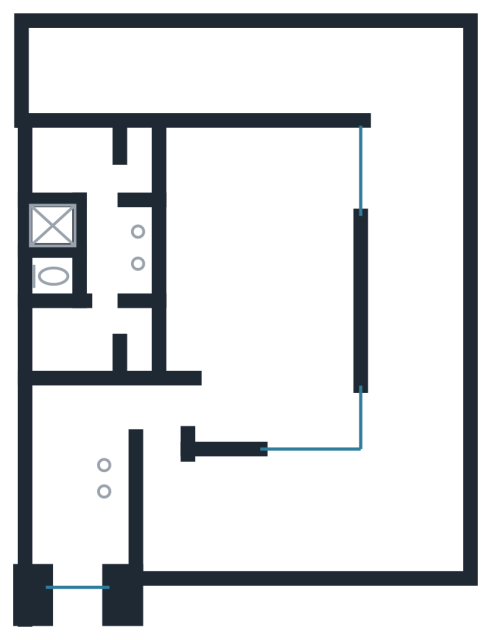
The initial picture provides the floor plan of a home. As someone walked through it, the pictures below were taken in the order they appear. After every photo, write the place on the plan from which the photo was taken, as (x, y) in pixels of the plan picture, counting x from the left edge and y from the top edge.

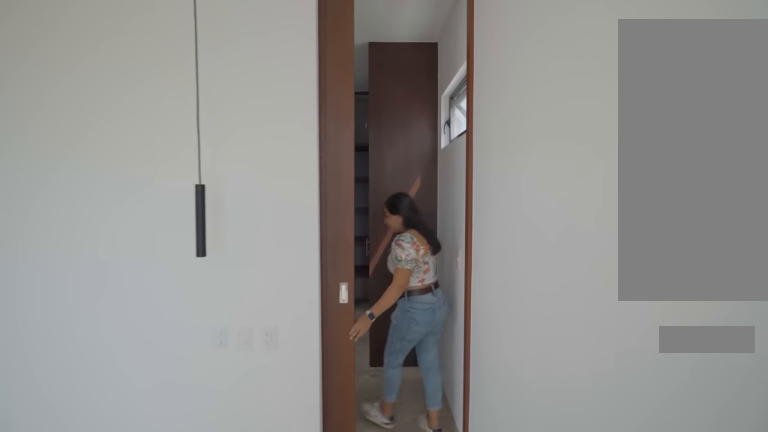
(231, 158)
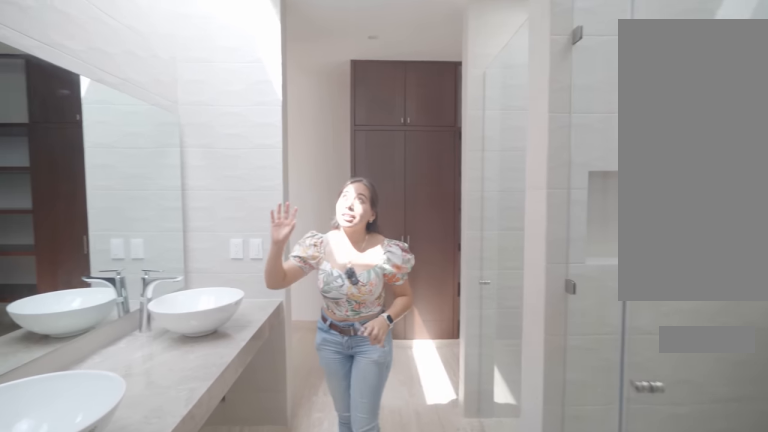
(110, 235)
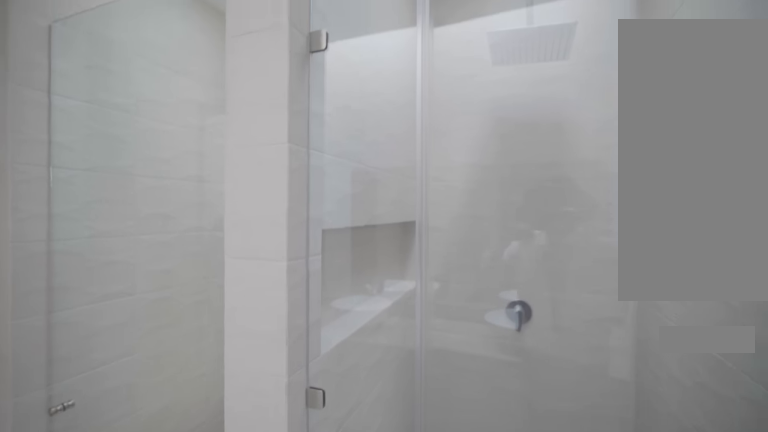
(103, 228)
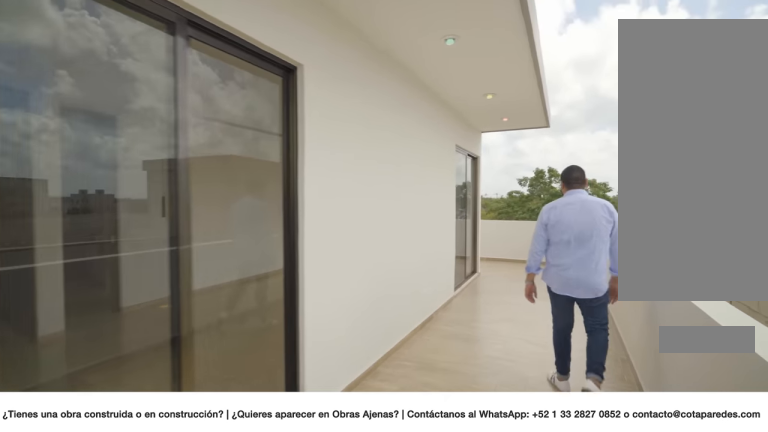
(394, 494)
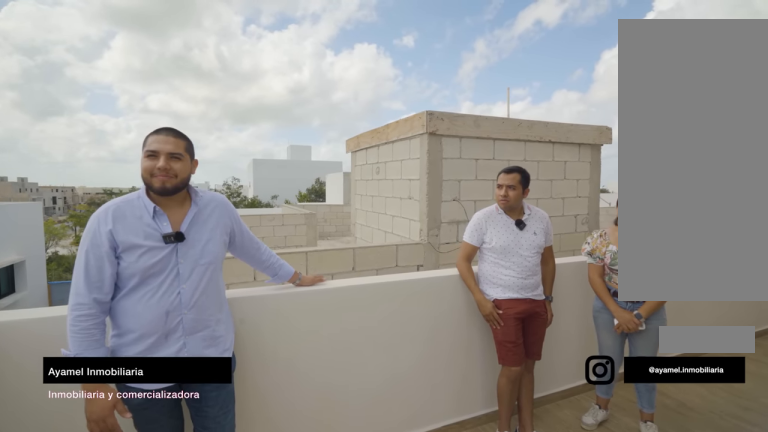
(381, 72)
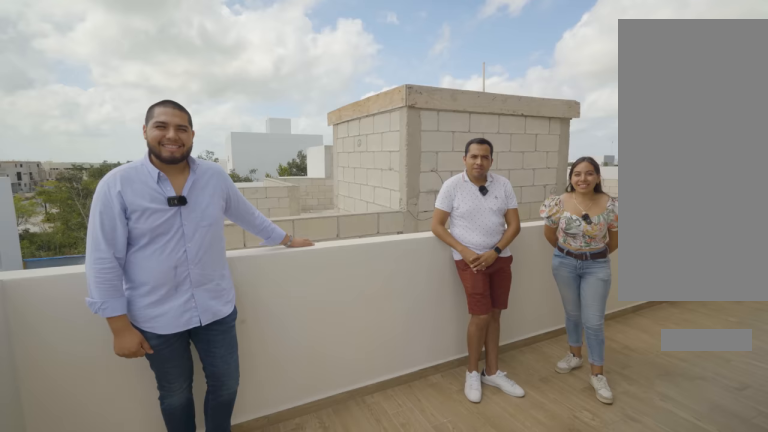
(381, 68)
